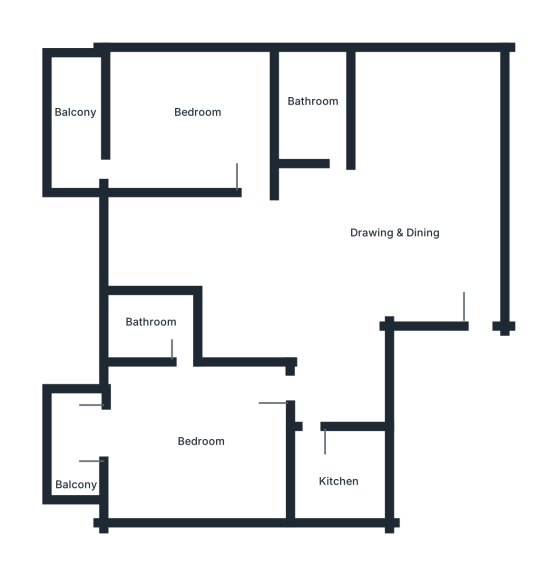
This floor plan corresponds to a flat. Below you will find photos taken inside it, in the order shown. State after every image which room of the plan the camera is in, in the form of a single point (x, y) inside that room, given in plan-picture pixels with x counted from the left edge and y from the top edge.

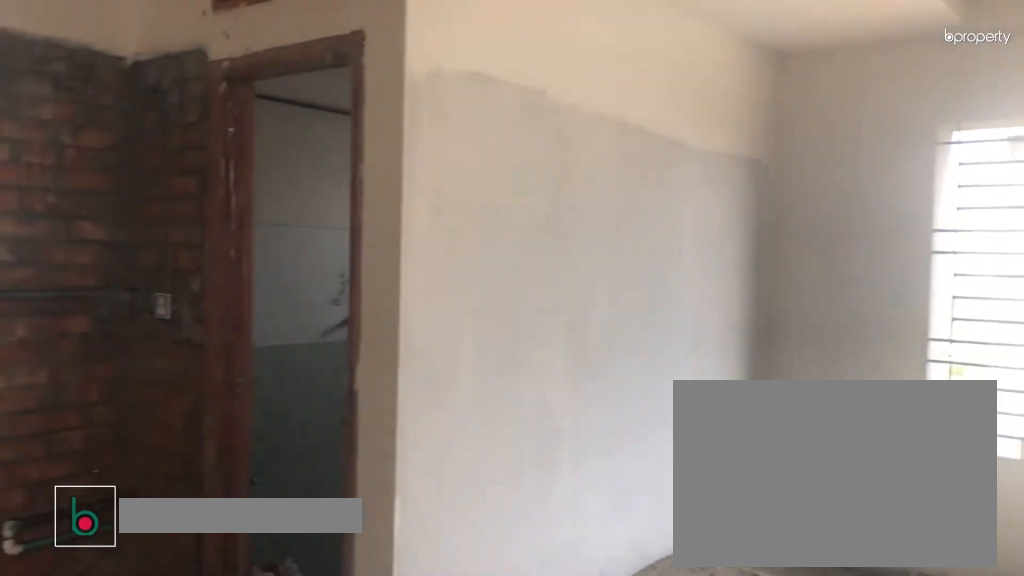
(394, 172)
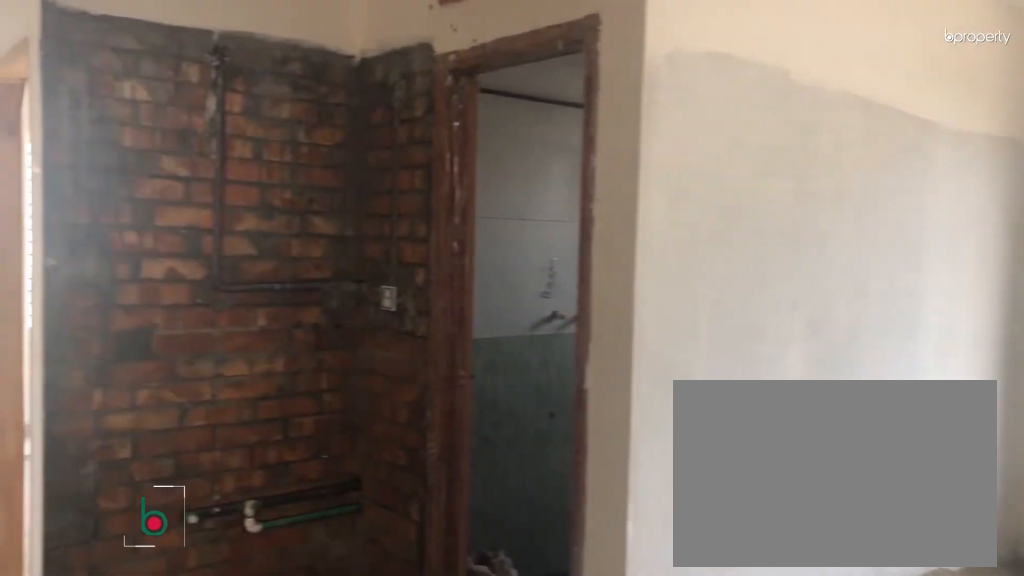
(394, 172)
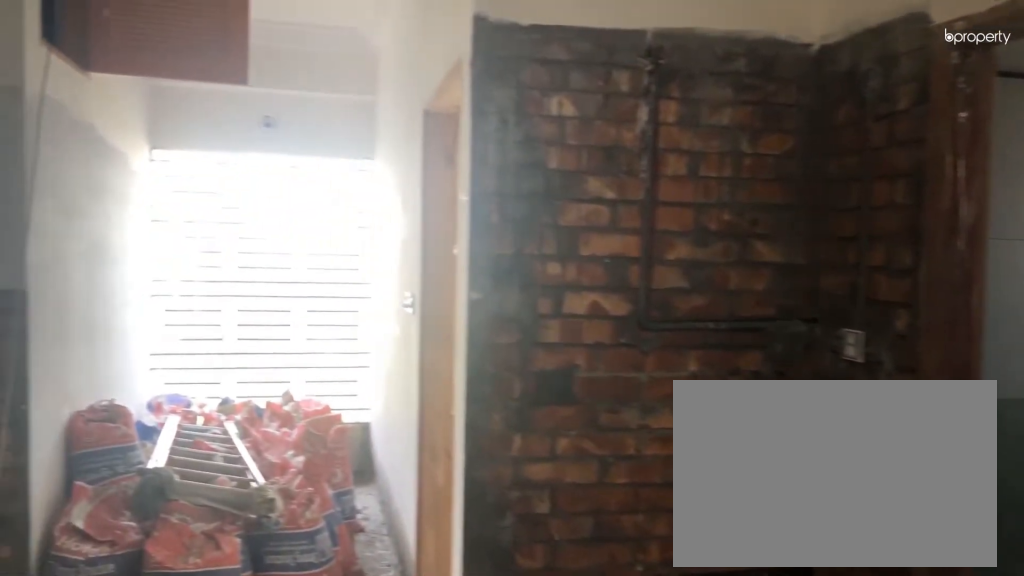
(294, 265)
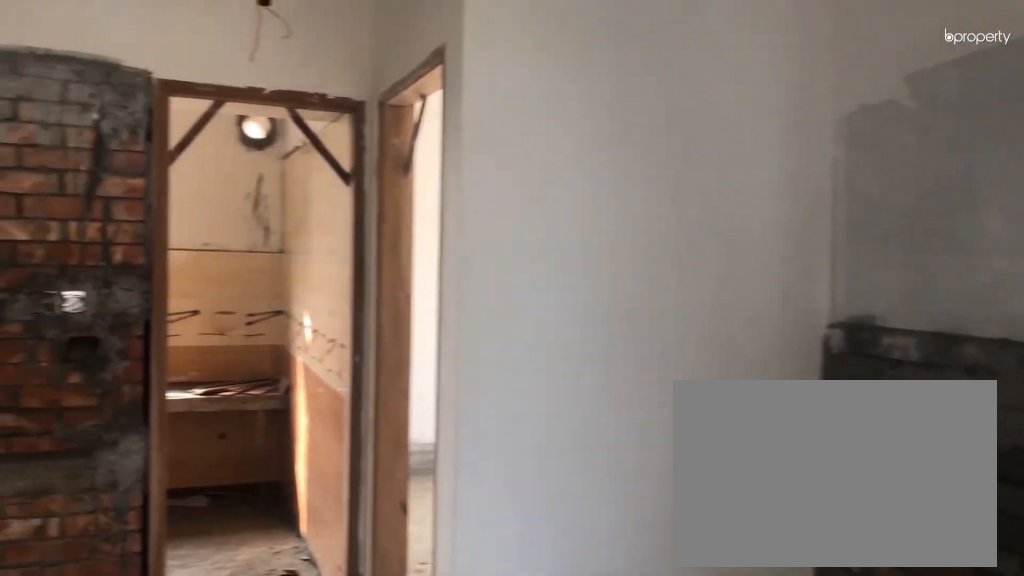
(294, 265)
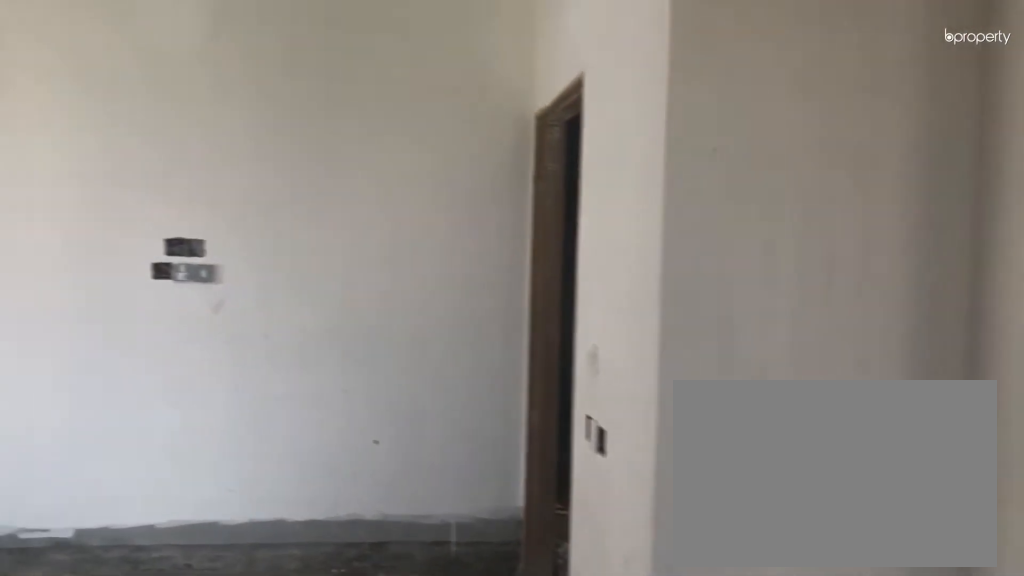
(415, 262)
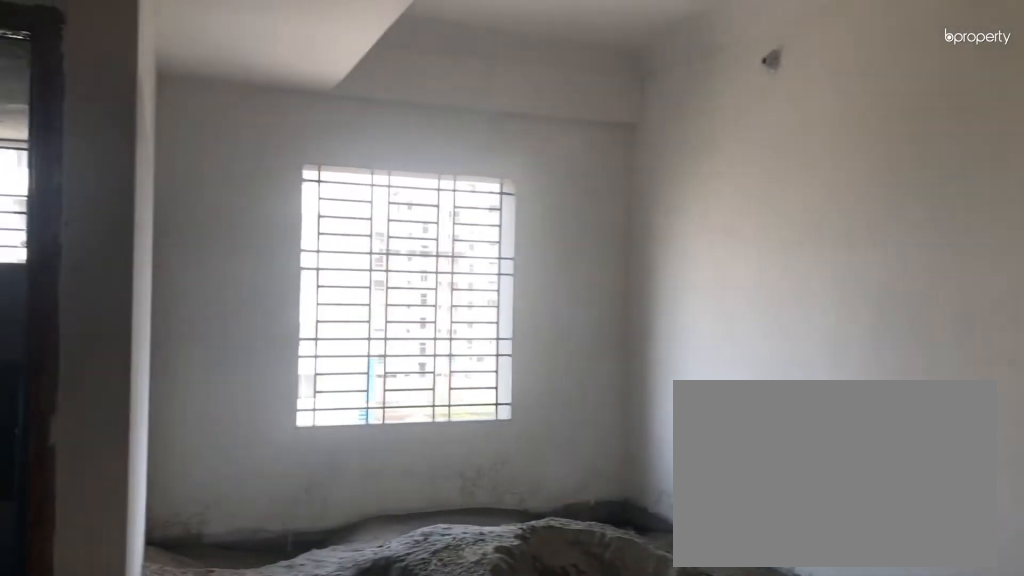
(441, 163)
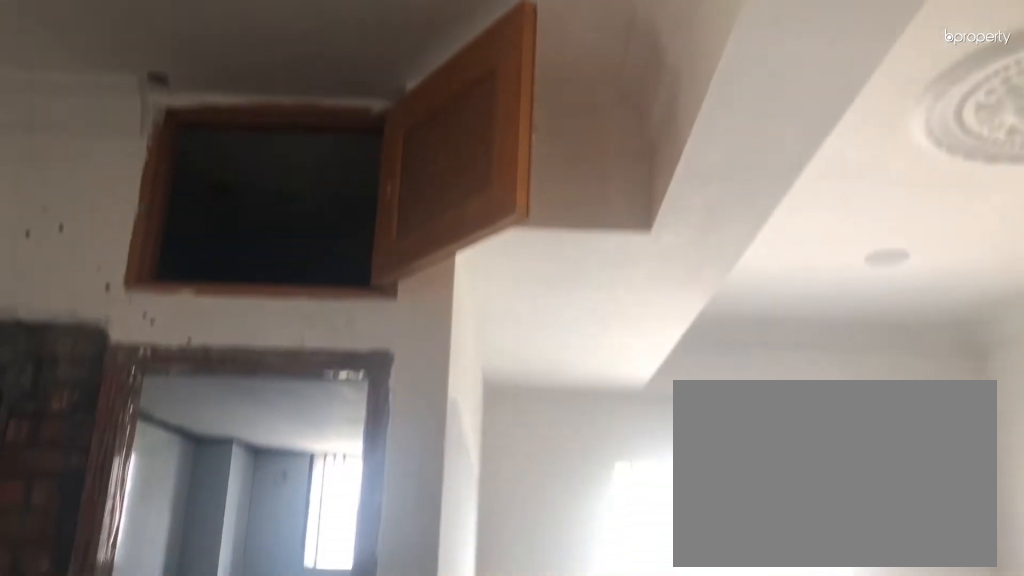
(356, 237)
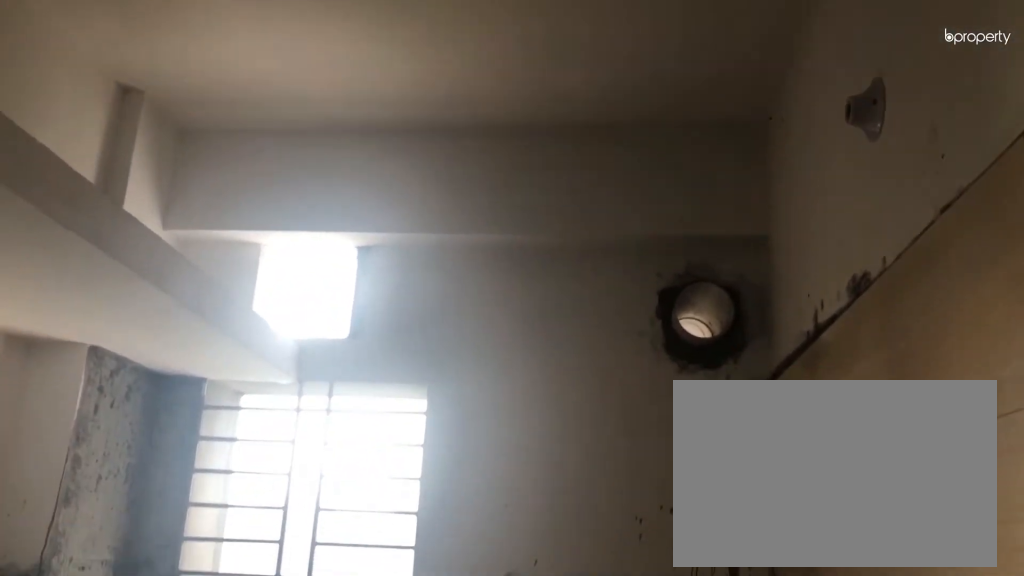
(339, 471)
